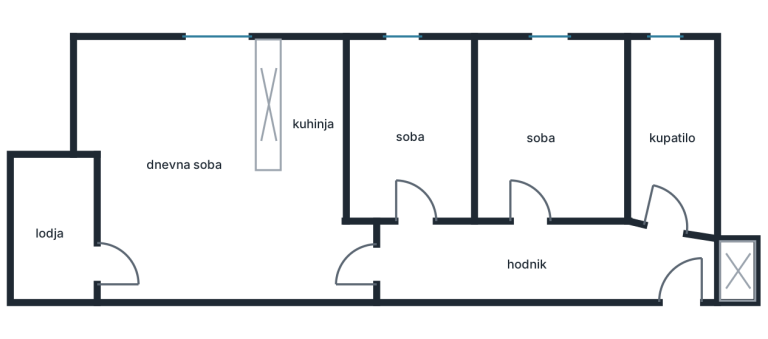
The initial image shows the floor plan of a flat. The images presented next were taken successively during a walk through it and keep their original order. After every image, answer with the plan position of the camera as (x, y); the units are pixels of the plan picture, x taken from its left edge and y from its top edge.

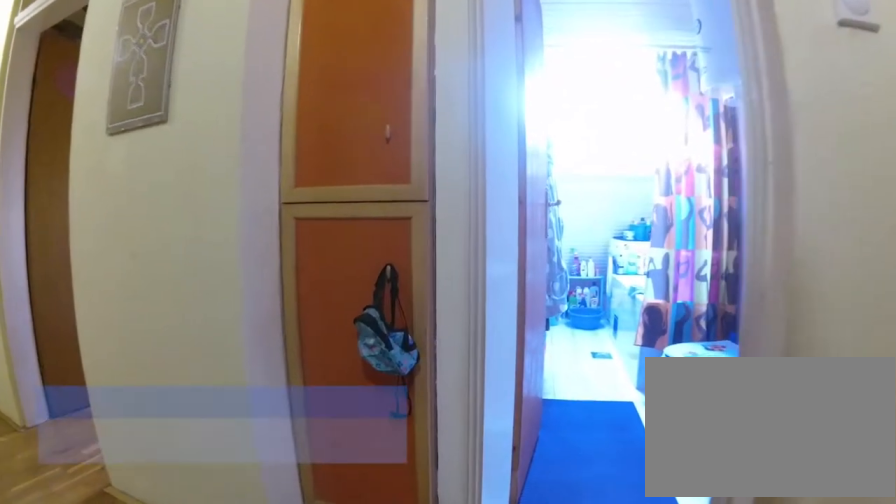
(674, 296)
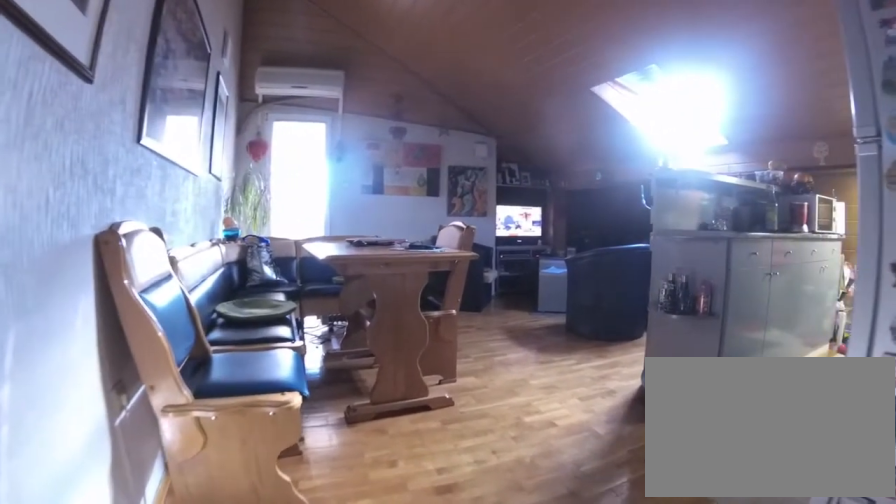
(376, 265)
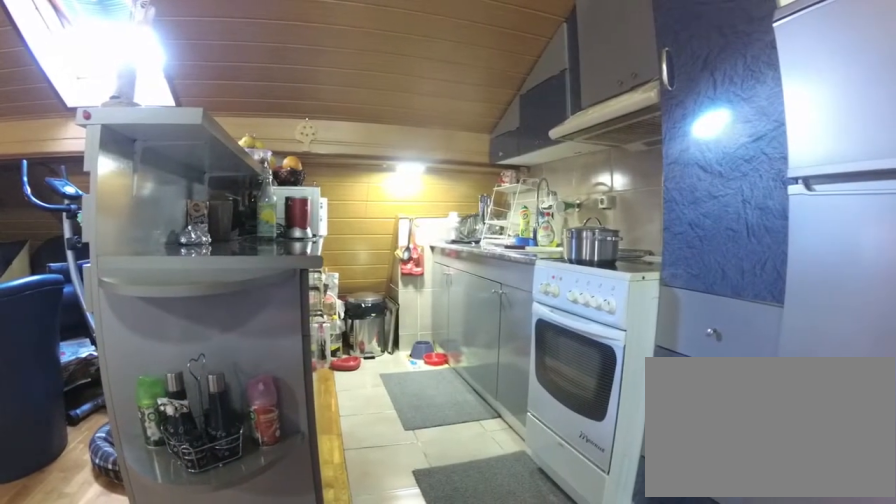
(323, 252)
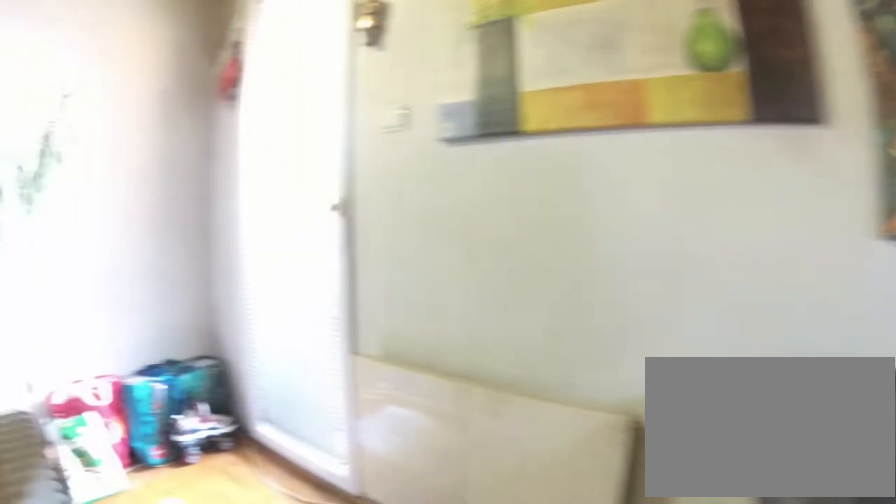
(150, 125)
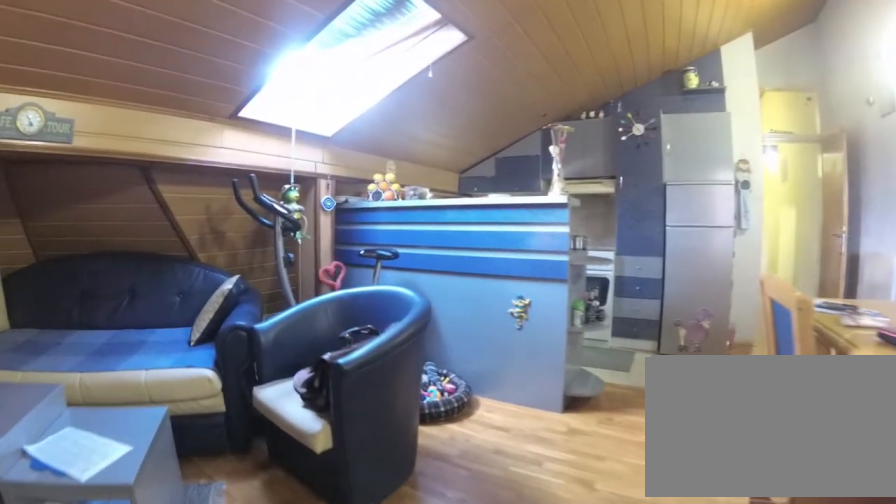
(140, 242)
